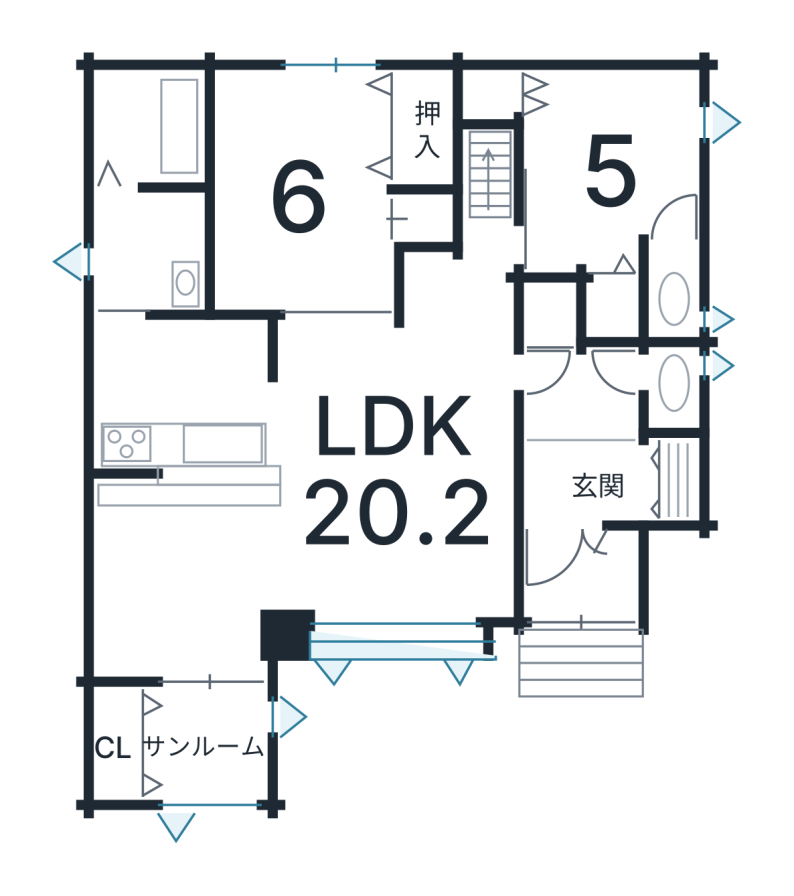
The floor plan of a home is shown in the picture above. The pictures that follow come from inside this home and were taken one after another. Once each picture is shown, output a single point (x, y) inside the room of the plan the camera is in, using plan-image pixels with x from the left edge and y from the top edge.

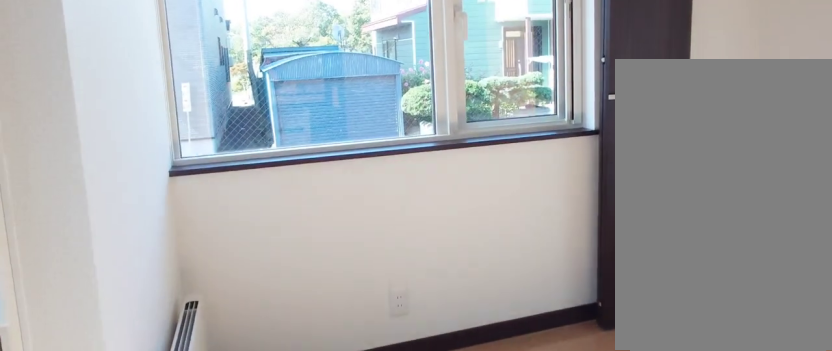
(192, 756)
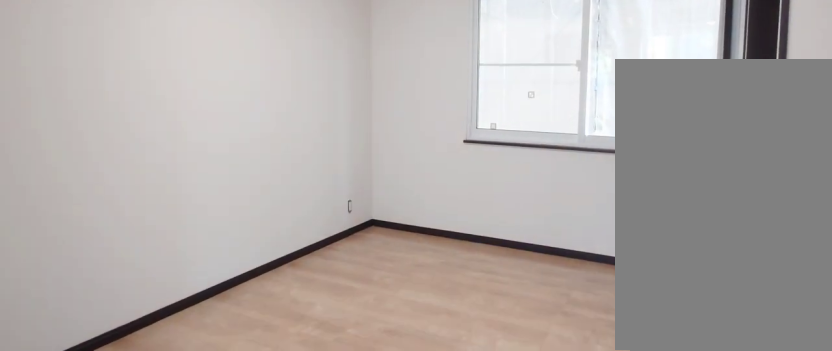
(277, 145)
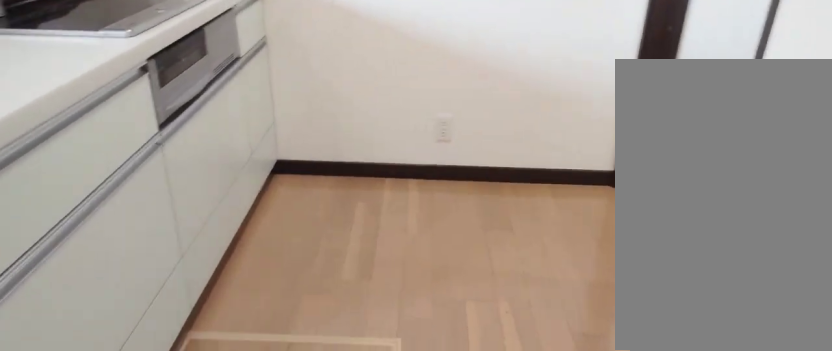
(178, 405)
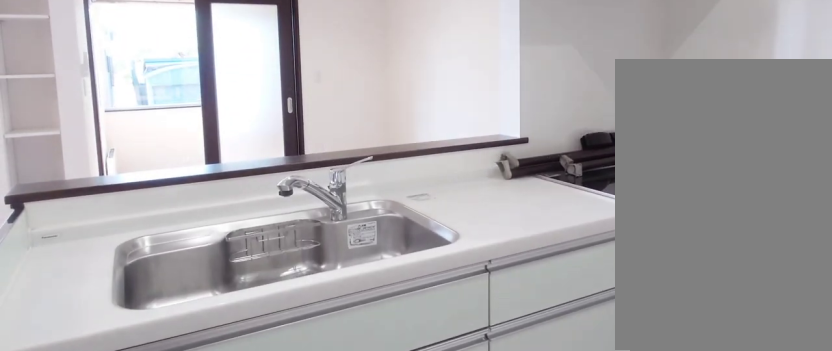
(178, 405)
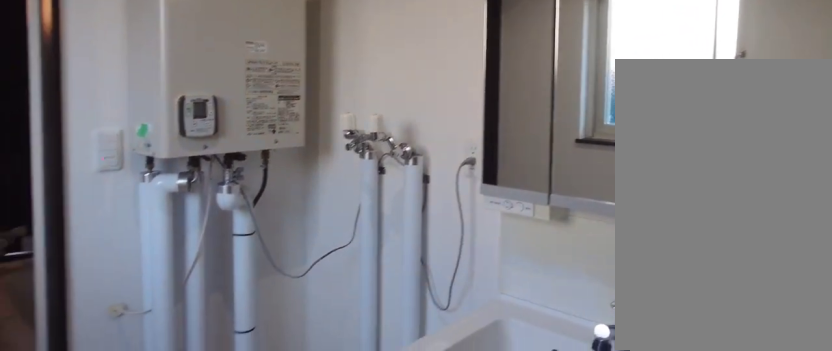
(143, 269)
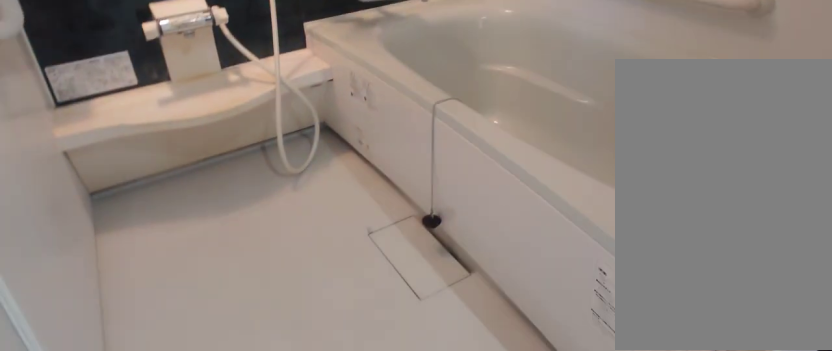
(135, 140)
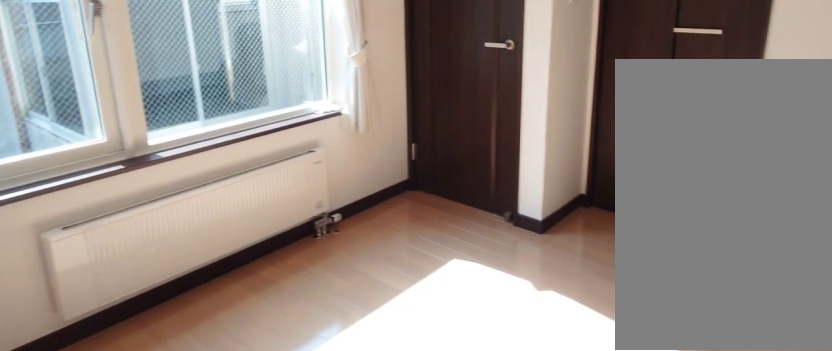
(640, 92)
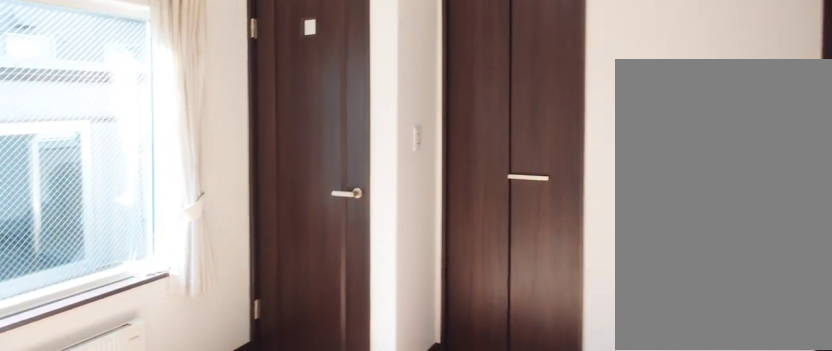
(640, 92)
